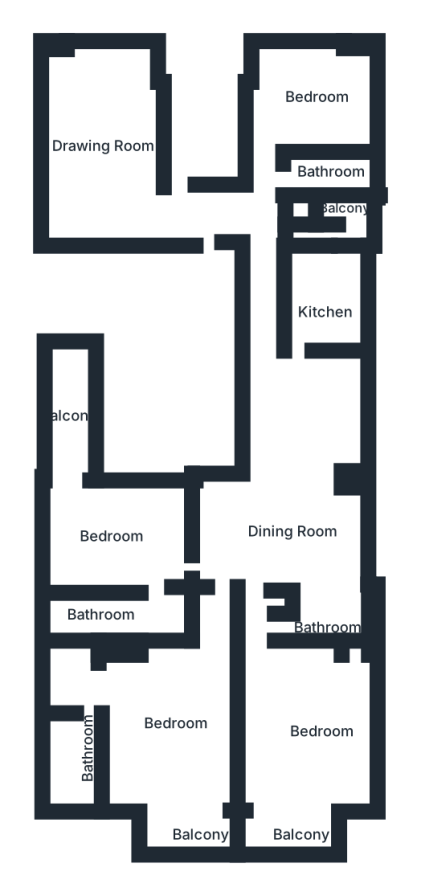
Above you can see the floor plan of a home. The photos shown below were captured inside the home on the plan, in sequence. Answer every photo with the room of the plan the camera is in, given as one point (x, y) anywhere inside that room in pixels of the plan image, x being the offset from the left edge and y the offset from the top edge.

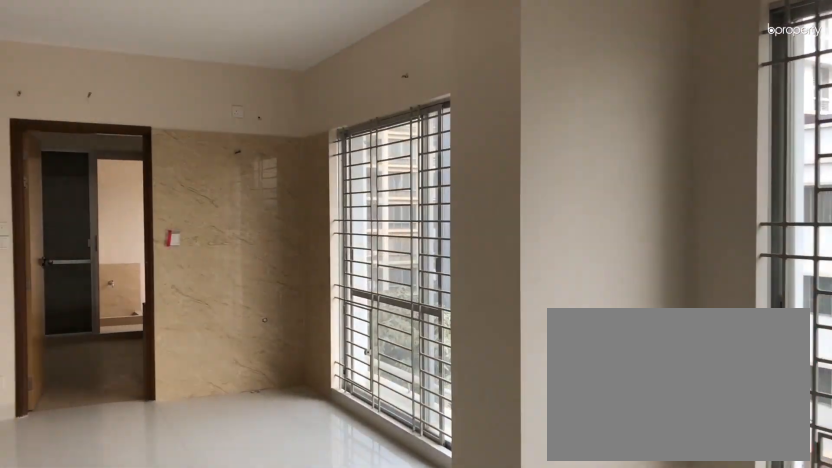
(274, 490)
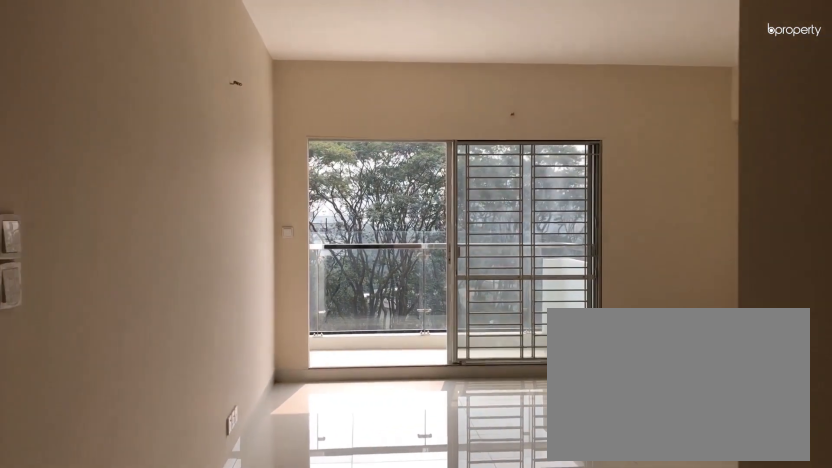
(167, 739)
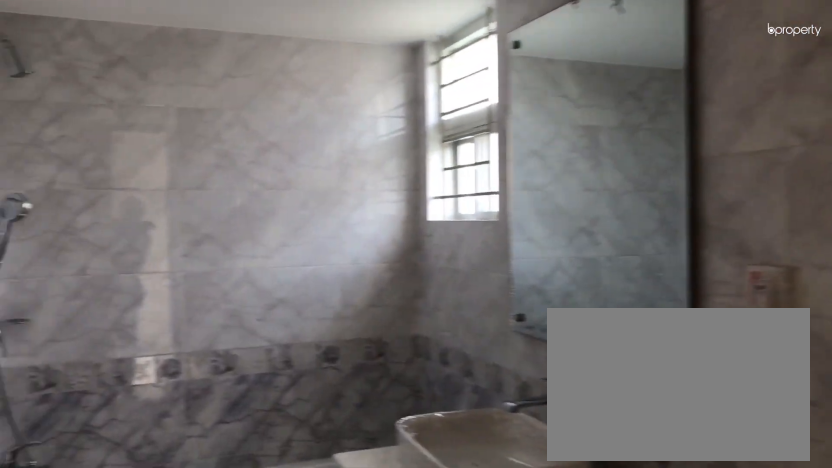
(87, 757)
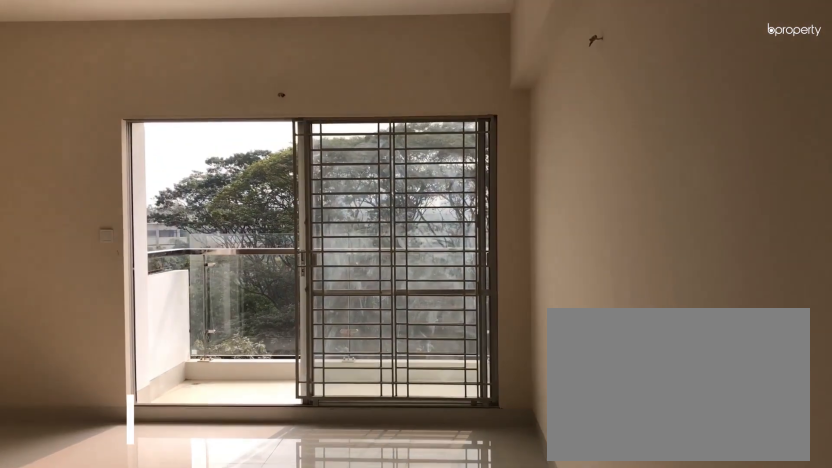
(292, 739)
